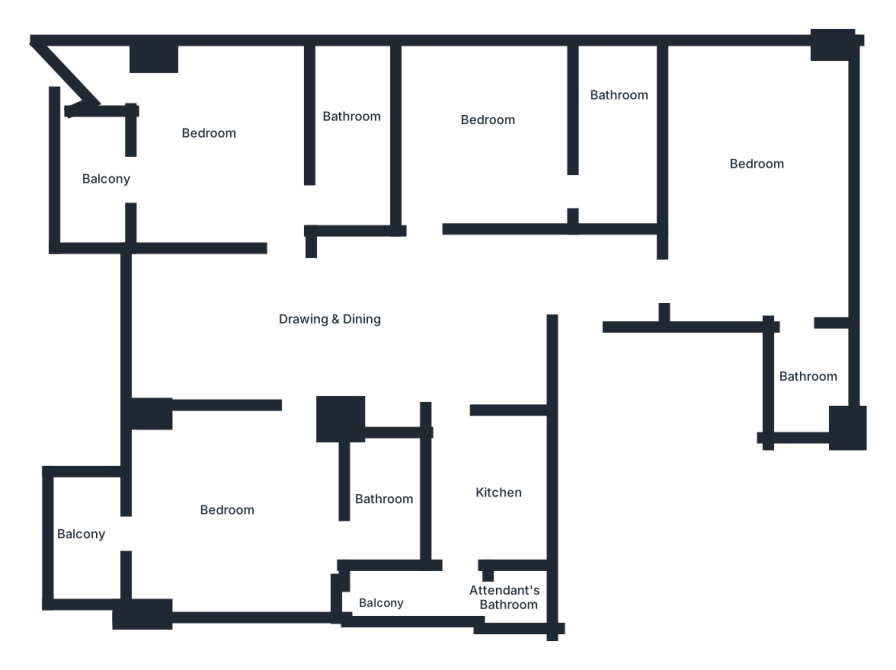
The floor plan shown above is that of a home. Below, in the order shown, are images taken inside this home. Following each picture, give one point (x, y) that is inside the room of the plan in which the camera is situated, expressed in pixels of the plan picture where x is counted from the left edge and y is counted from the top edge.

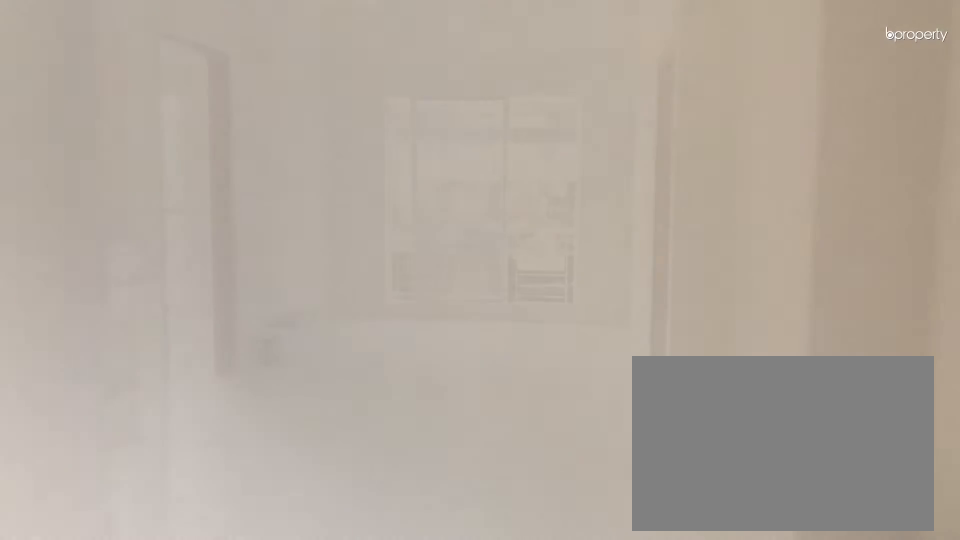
(511, 289)
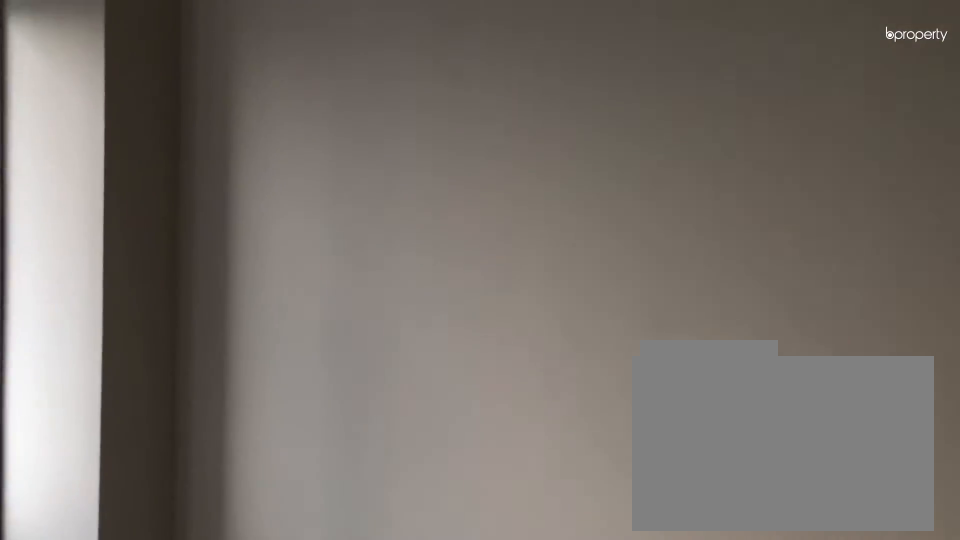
(250, 519)
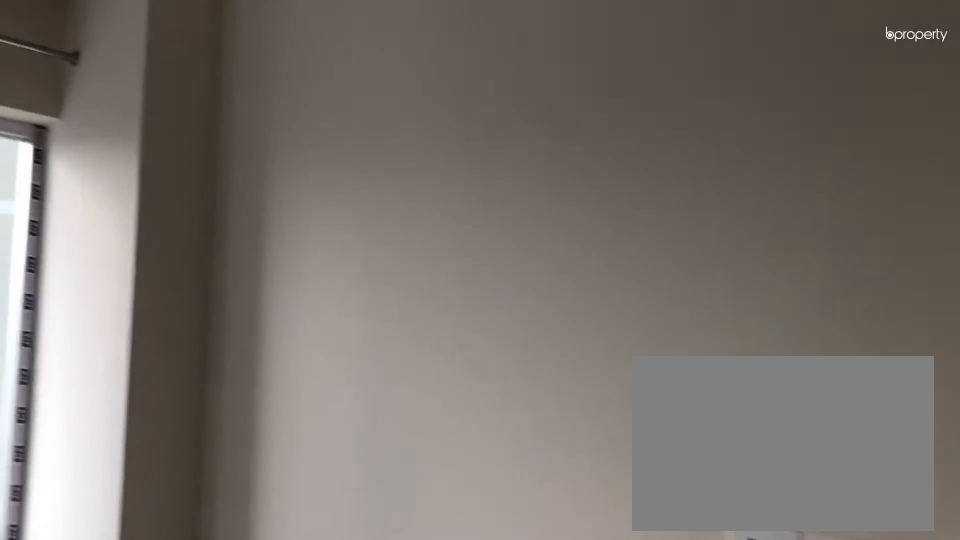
(250, 519)
